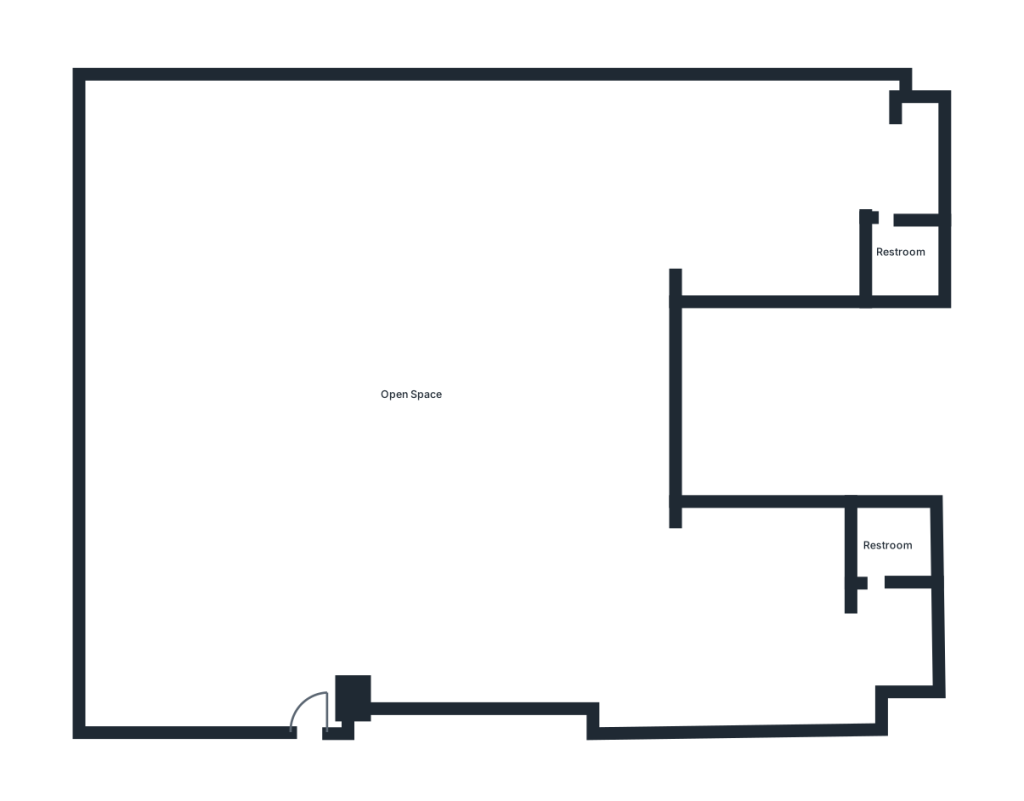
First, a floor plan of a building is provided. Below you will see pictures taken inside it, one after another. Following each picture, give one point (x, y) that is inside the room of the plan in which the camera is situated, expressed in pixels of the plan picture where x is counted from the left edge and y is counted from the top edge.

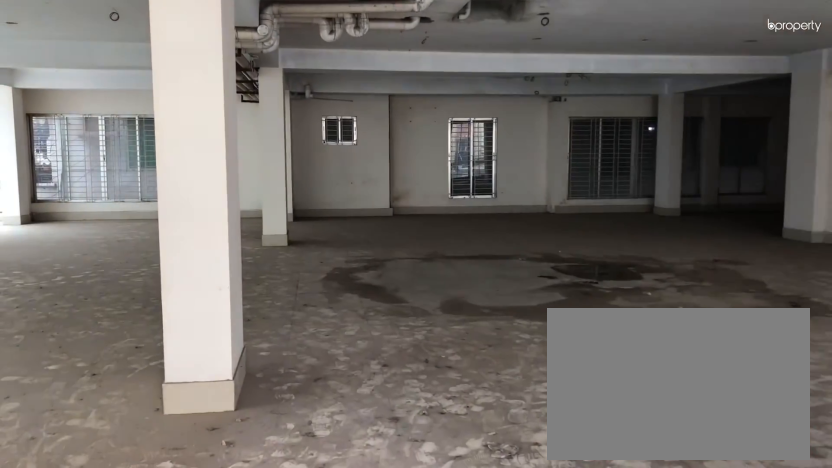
(315, 649)
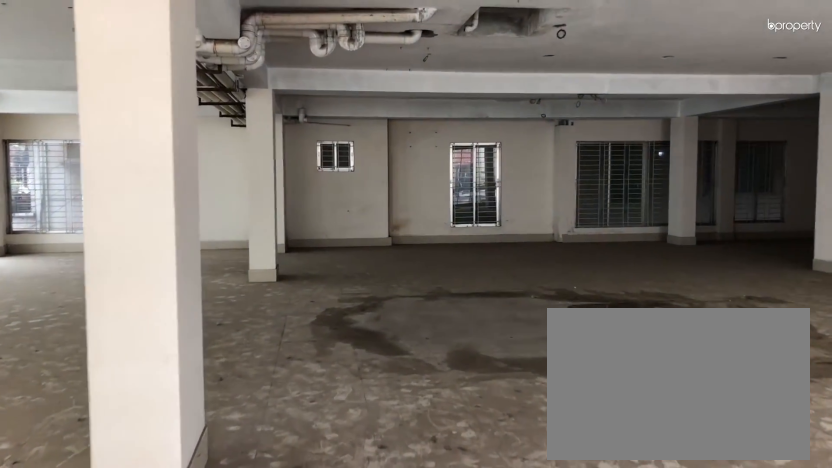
(315, 649)
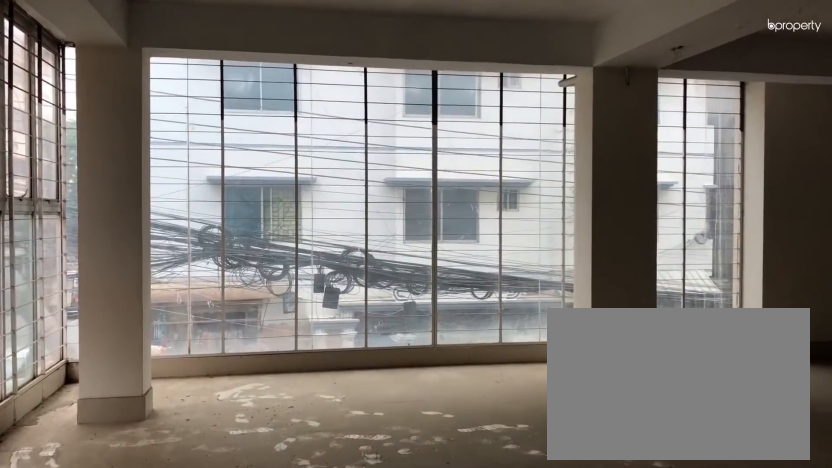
(415, 395)
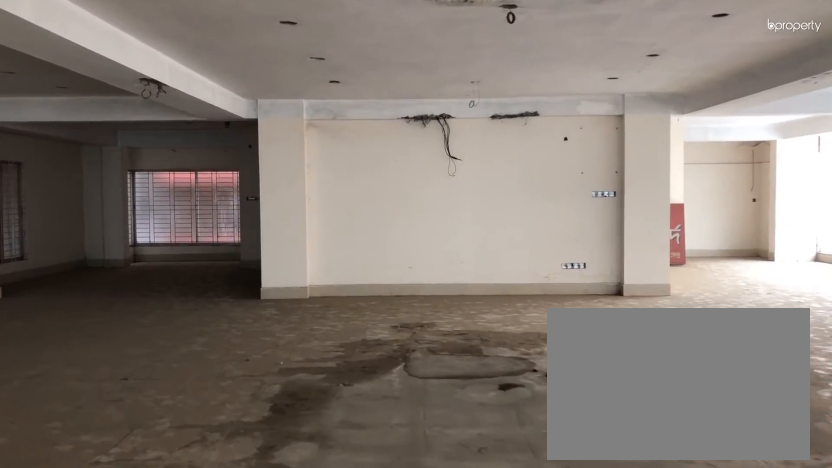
(415, 395)
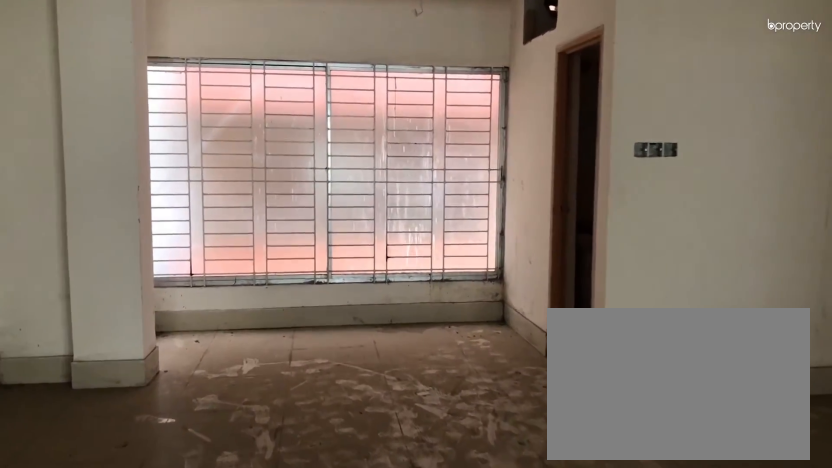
(709, 181)
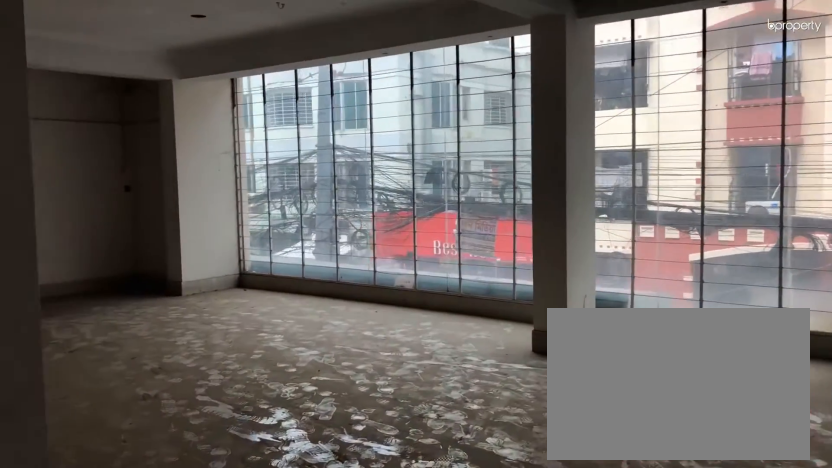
(750, 615)
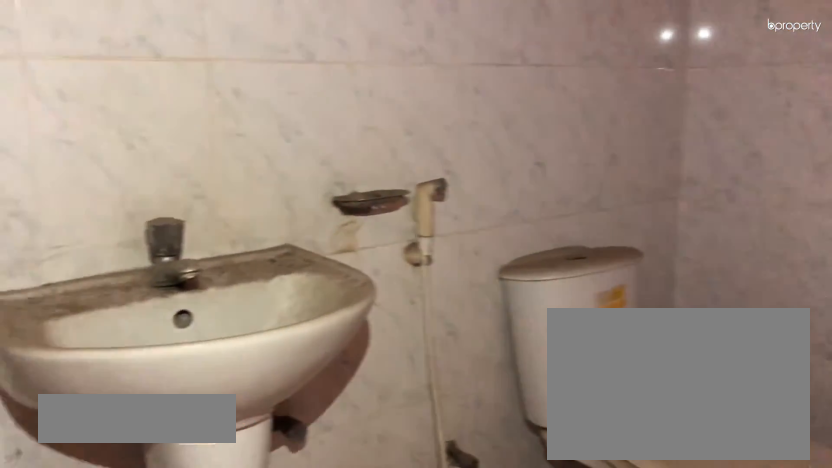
(904, 254)
